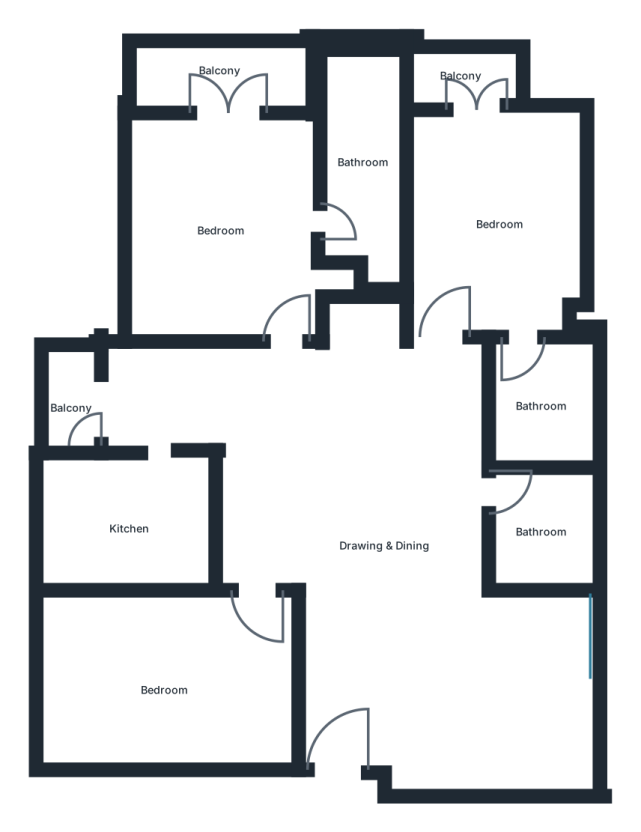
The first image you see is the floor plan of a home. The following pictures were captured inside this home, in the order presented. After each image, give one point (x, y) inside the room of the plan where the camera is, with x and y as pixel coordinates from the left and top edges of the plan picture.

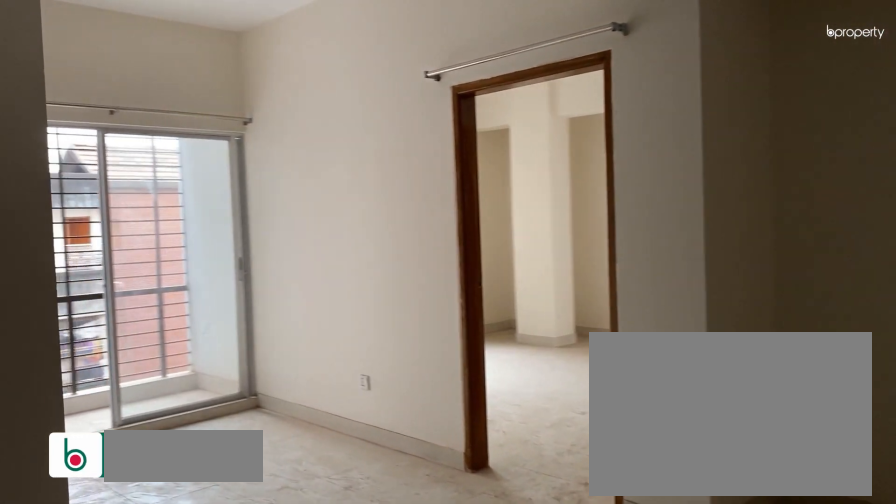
(382, 546)
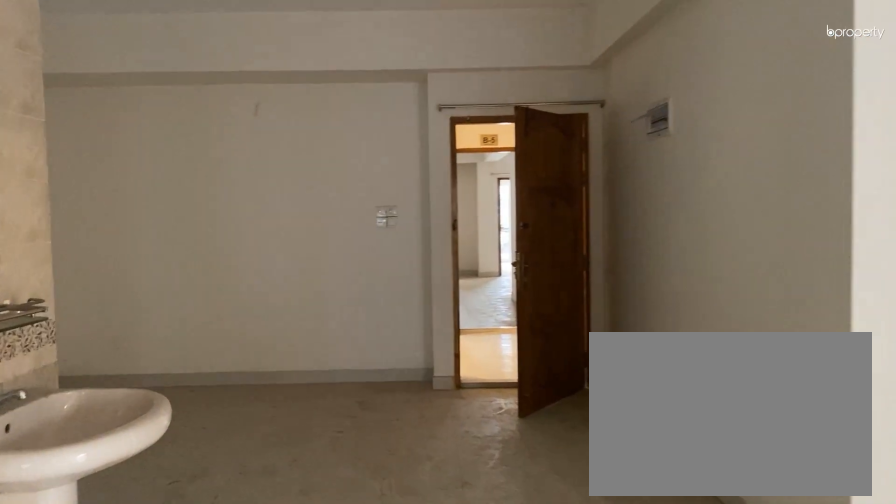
(382, 546)
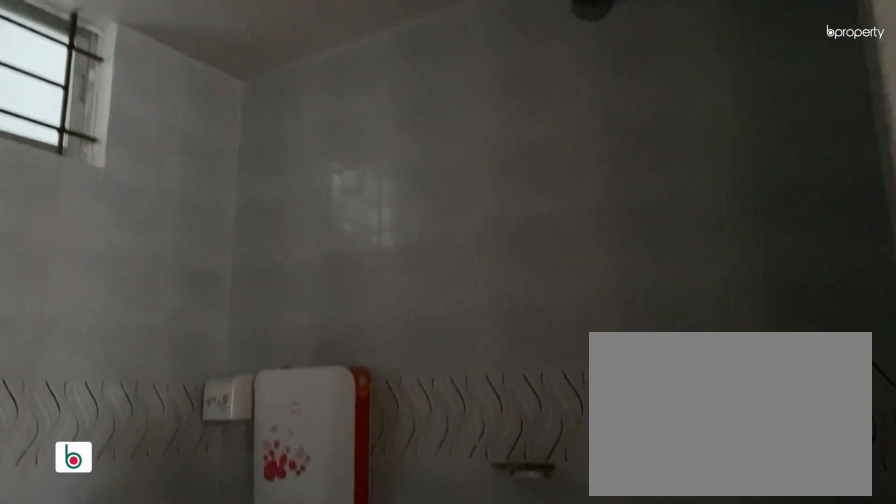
(540, 533)
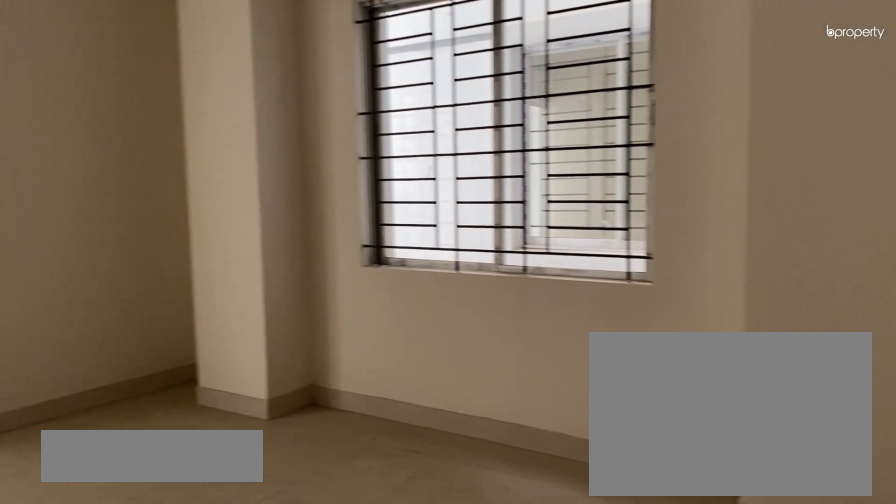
(500, 225)
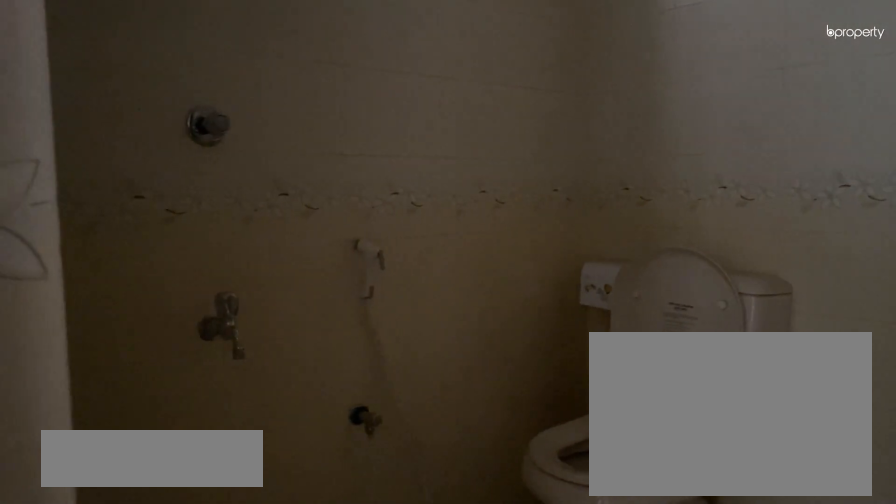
(540, 407)
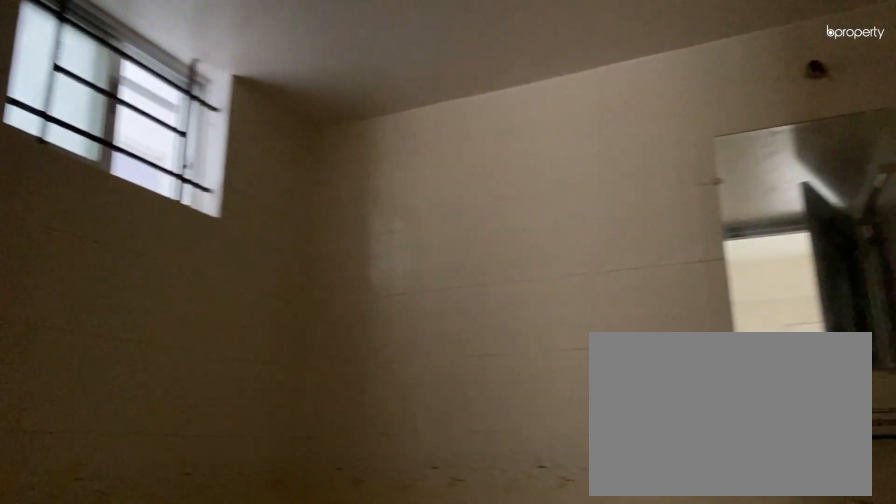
(540, 407)
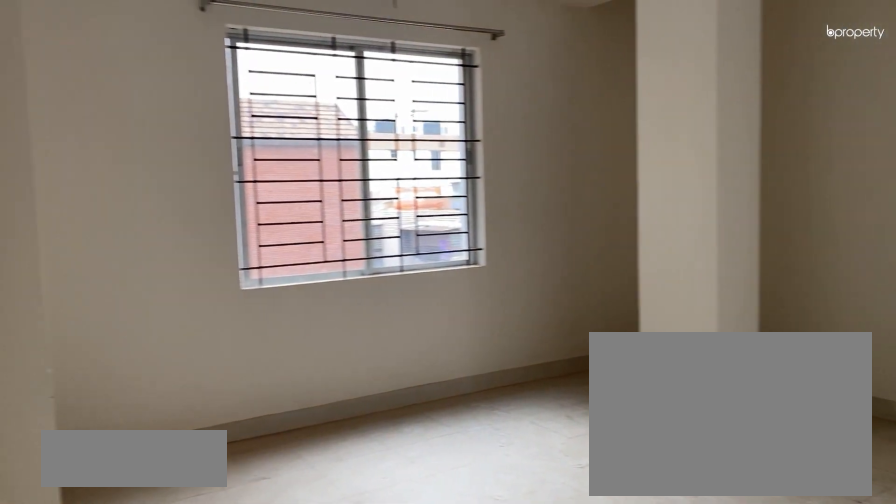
(220, 230)
